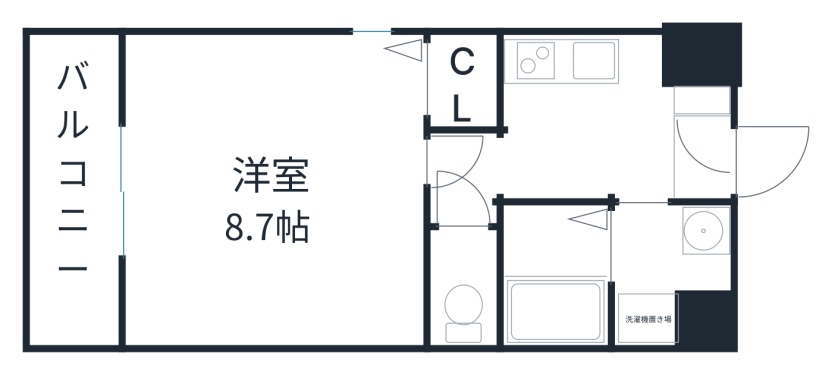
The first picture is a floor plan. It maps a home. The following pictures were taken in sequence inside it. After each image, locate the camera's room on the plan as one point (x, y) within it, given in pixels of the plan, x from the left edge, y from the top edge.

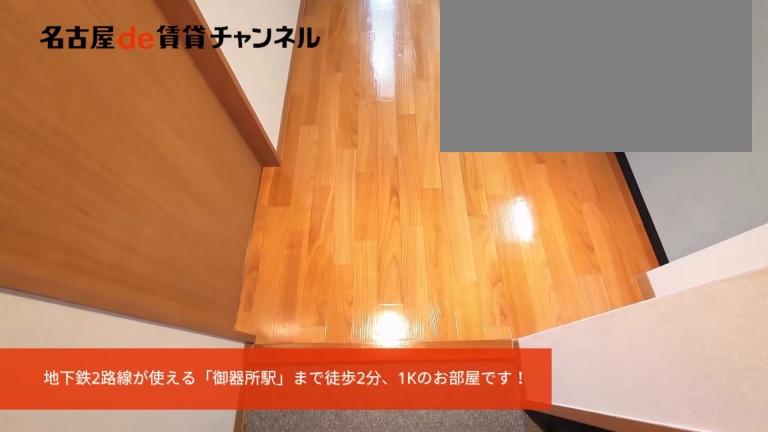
(706, 159)
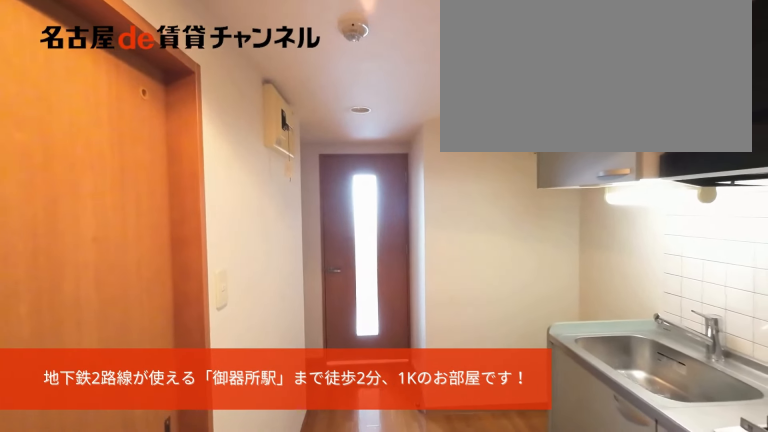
(706, 159)
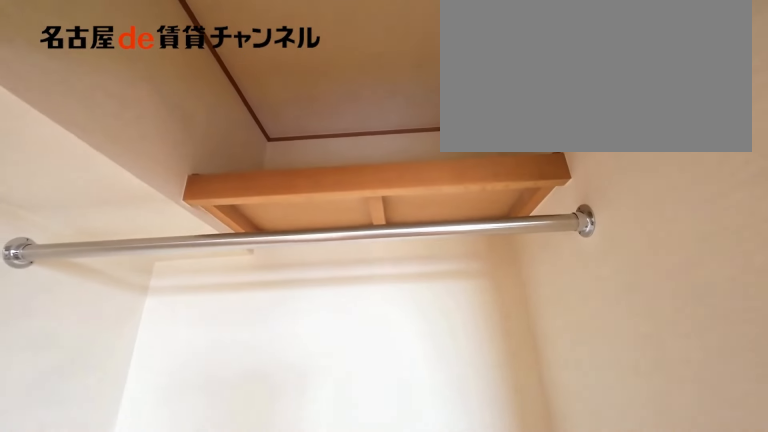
(460, 83)
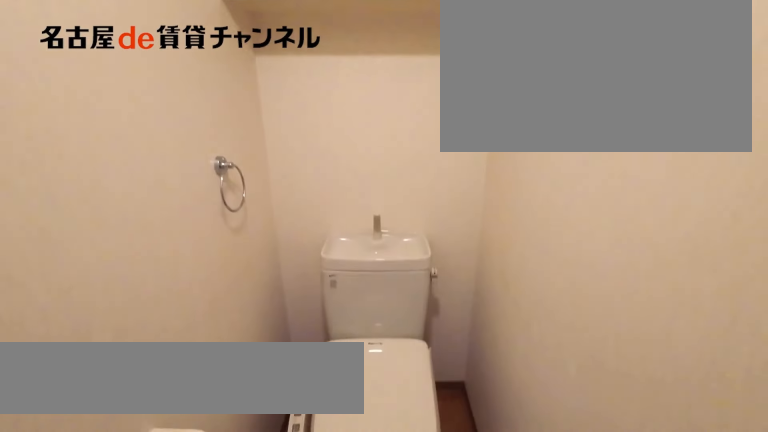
(464, 287)
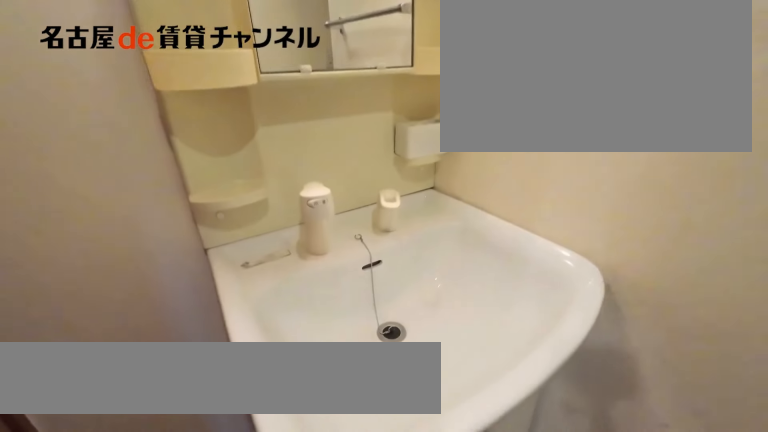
(673, 273)
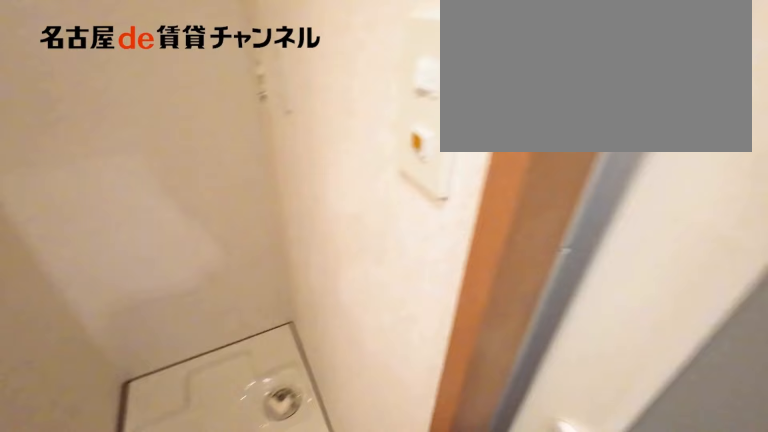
(673, 273)
